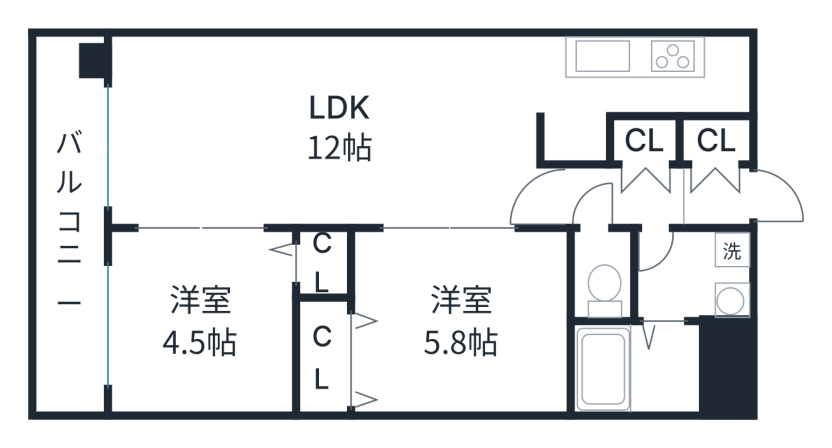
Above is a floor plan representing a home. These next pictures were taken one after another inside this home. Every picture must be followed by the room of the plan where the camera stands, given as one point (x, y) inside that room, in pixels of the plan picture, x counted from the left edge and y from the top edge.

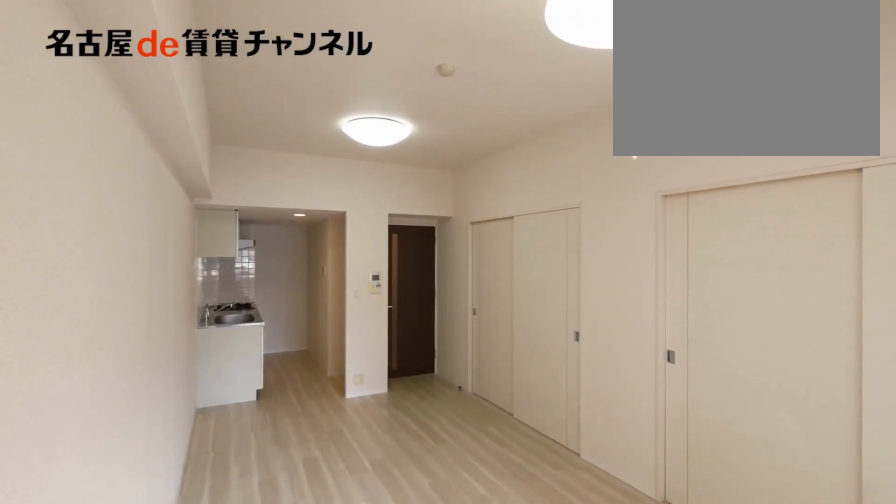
(335, 130)
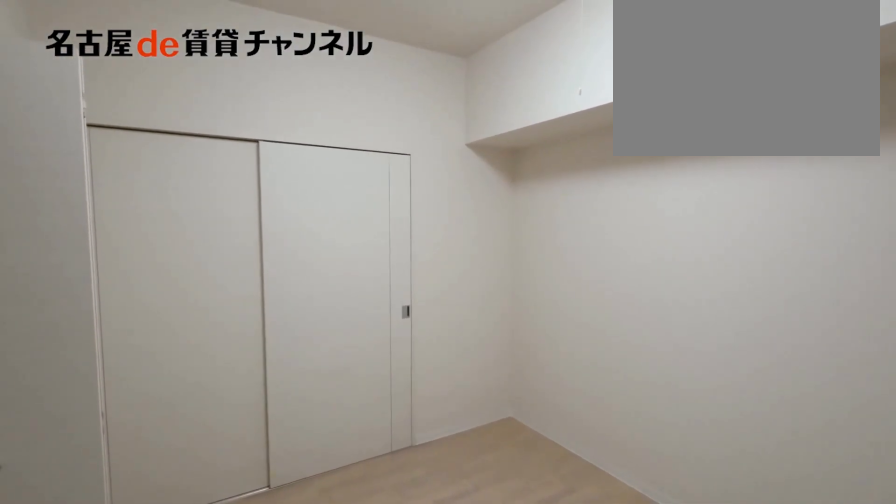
(441, 322)
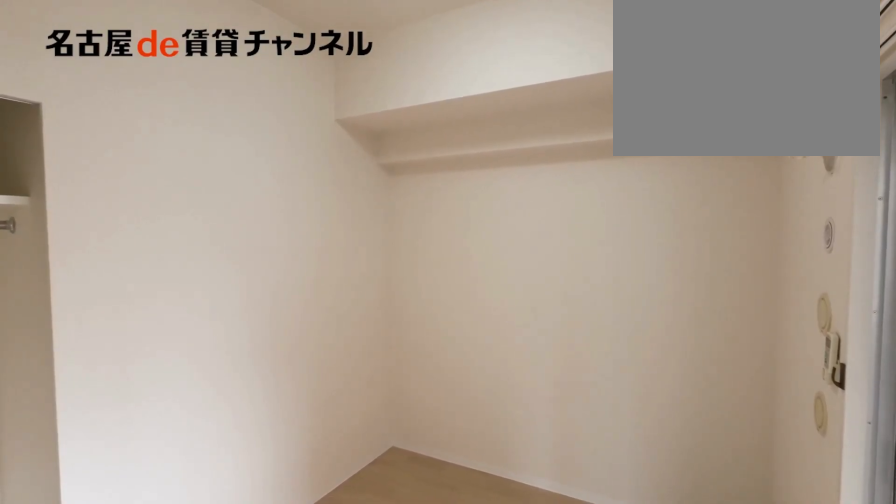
(213, 311)
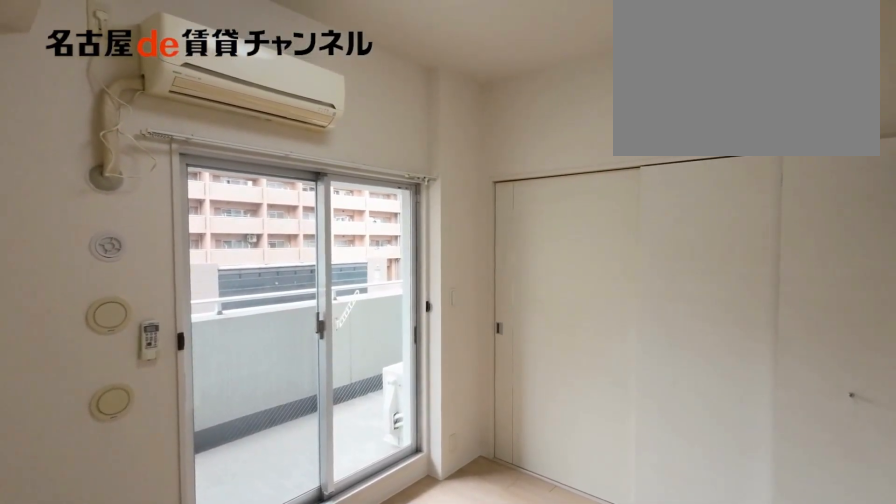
(213, 311)
